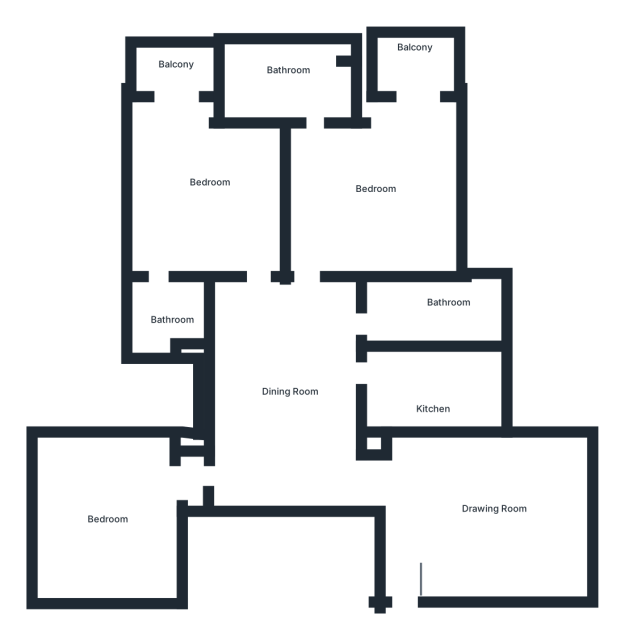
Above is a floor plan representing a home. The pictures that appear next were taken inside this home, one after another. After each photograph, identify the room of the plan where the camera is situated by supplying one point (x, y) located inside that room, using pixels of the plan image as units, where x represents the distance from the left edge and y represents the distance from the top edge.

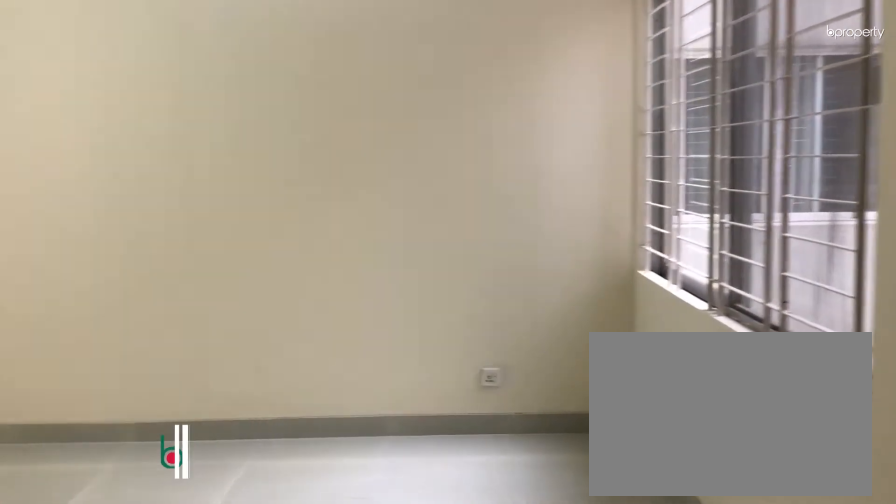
(106, 521)
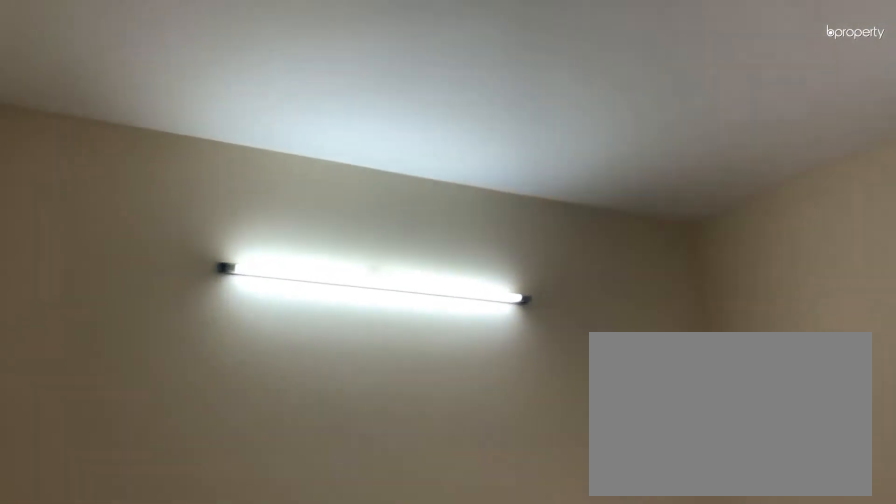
(106, 521)
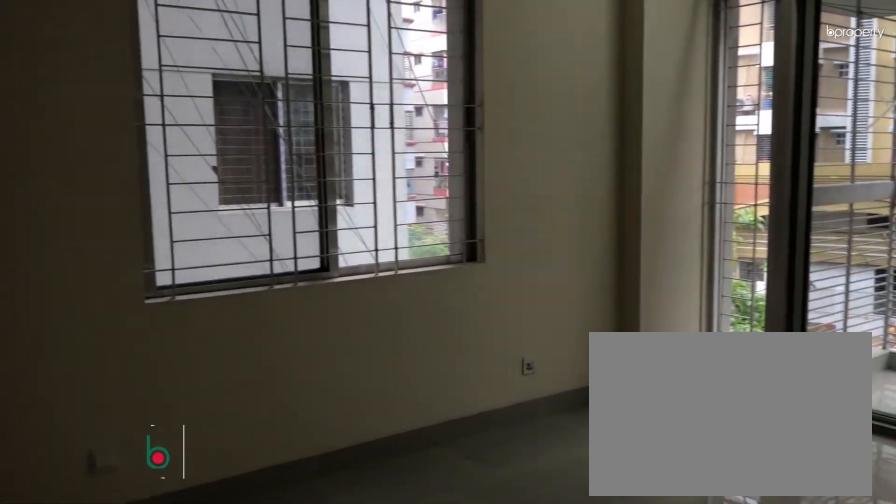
(210, 190)
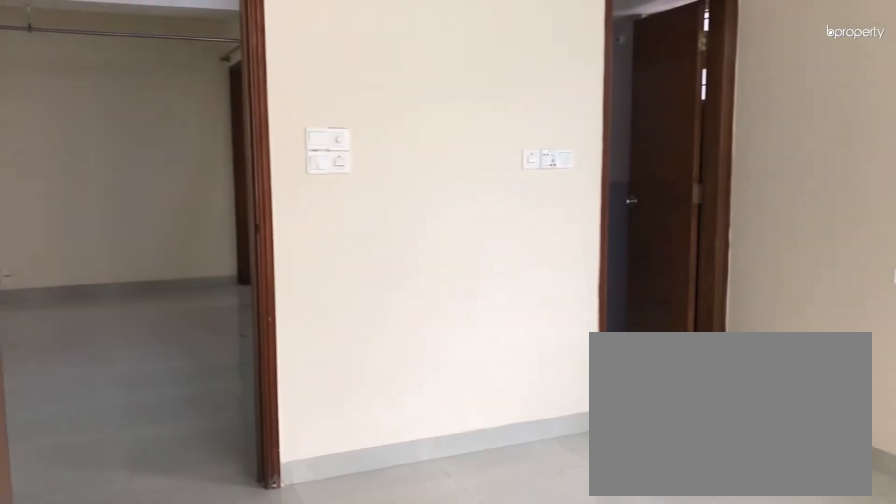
(209, 189)
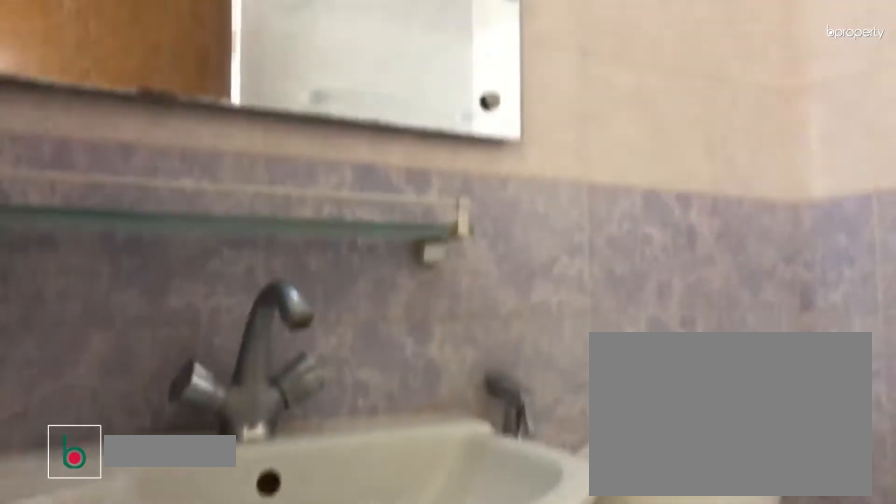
(168, 311)
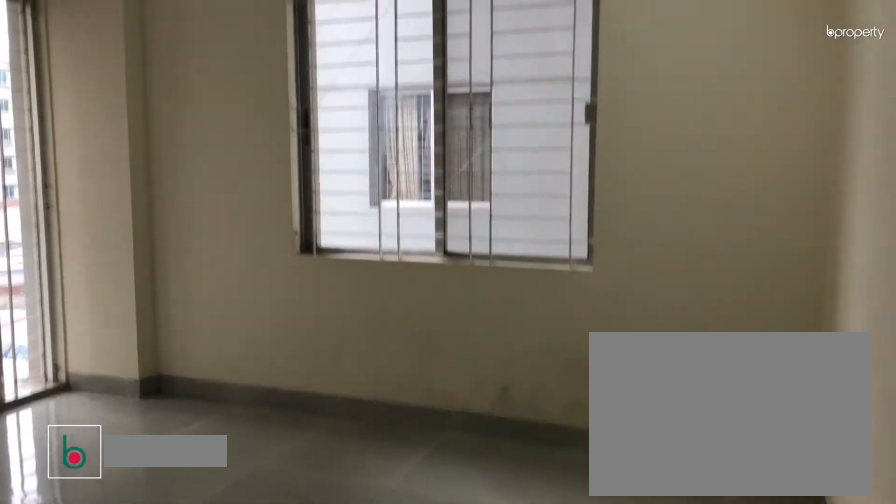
(375, 176)
